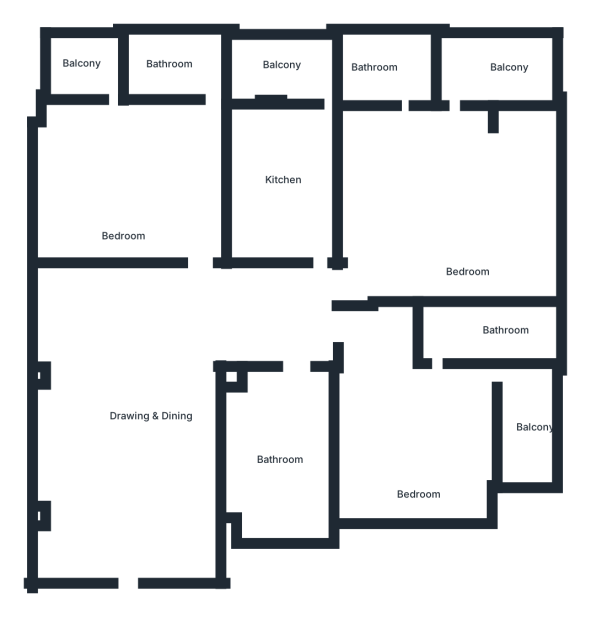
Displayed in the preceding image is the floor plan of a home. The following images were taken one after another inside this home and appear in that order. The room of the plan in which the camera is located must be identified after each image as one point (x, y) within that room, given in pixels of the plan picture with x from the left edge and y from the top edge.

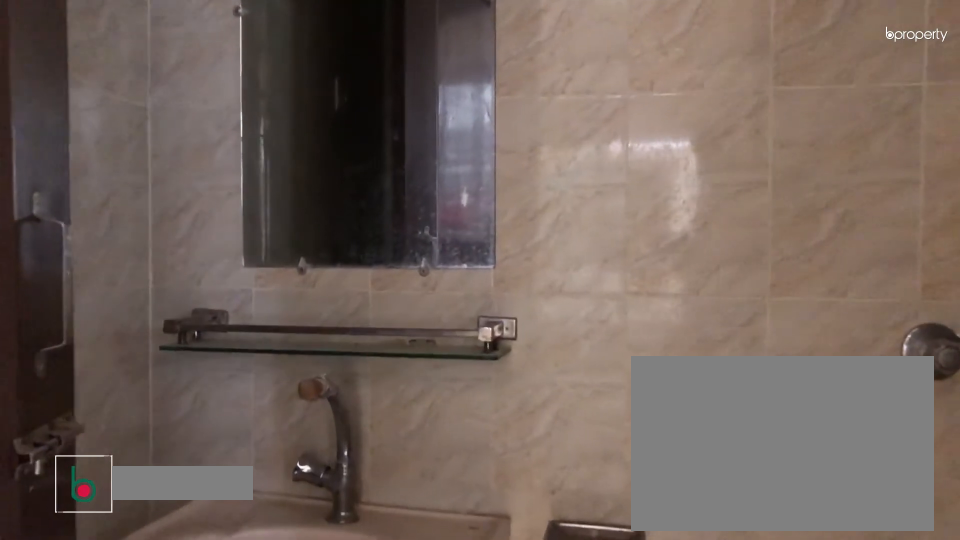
(483, 329)
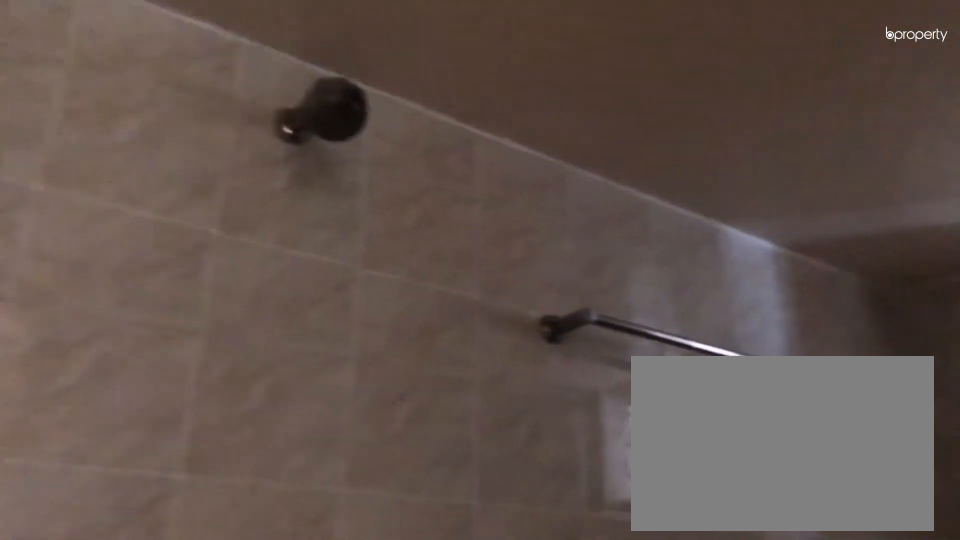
(483, 329)
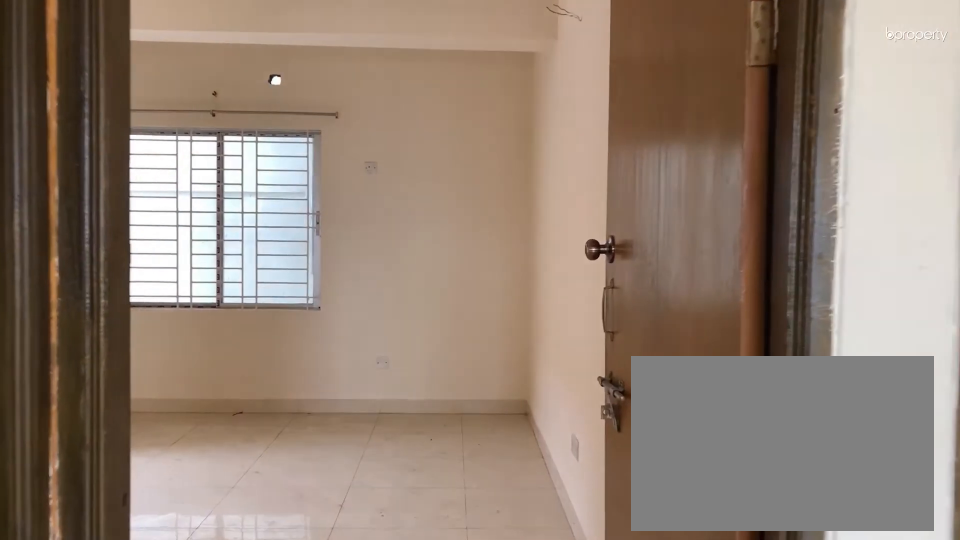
(330, 293)
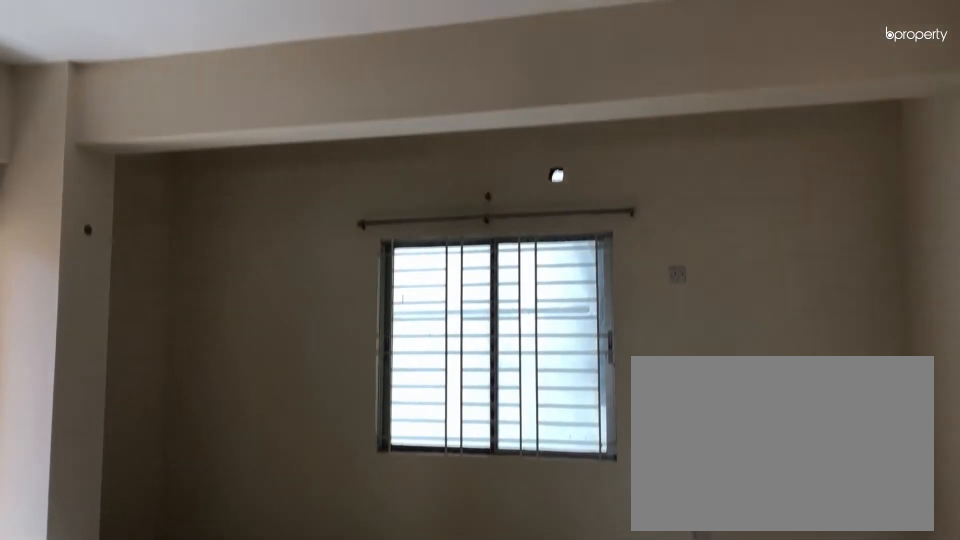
(467, 224)
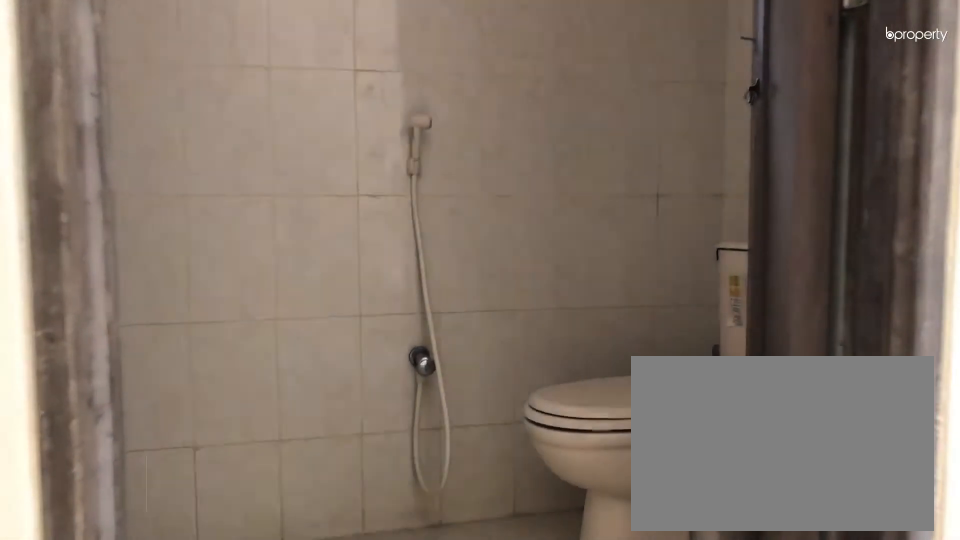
(389, 64)
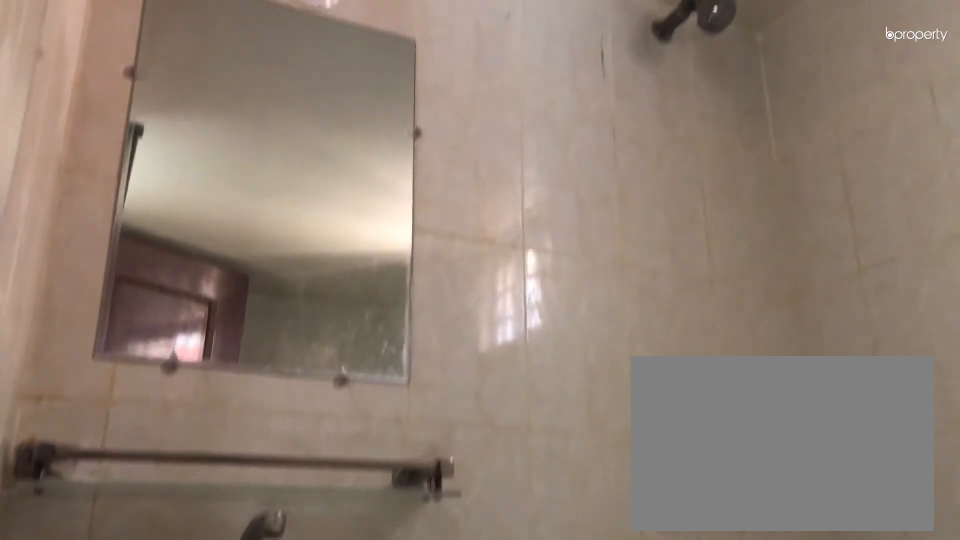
(389, 64)
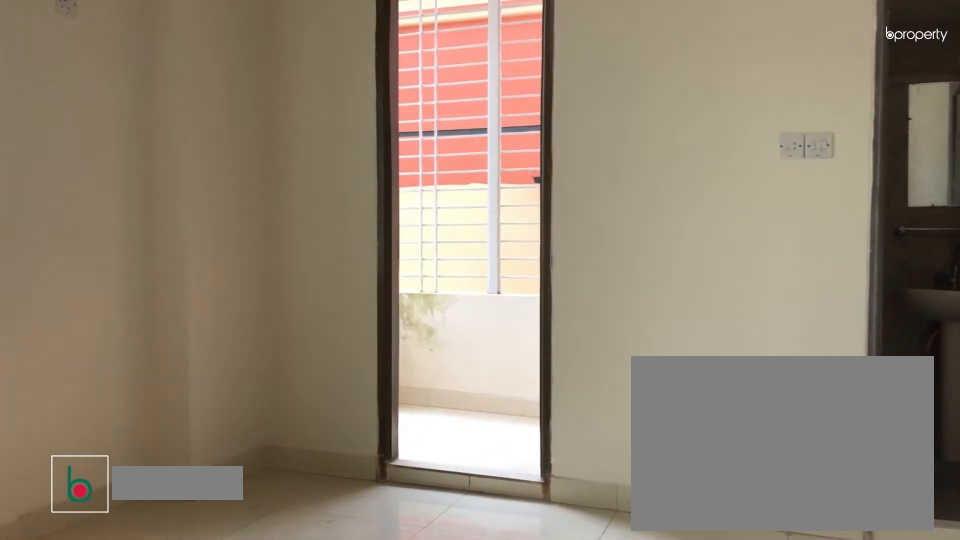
(132, 190)
